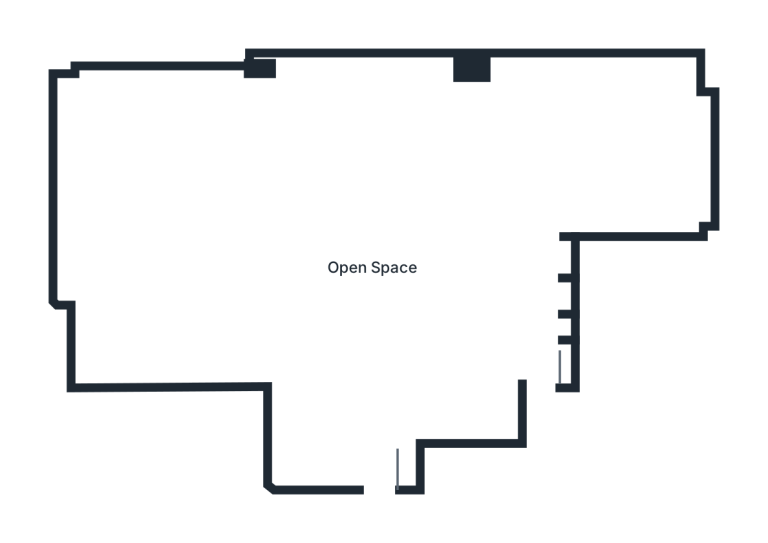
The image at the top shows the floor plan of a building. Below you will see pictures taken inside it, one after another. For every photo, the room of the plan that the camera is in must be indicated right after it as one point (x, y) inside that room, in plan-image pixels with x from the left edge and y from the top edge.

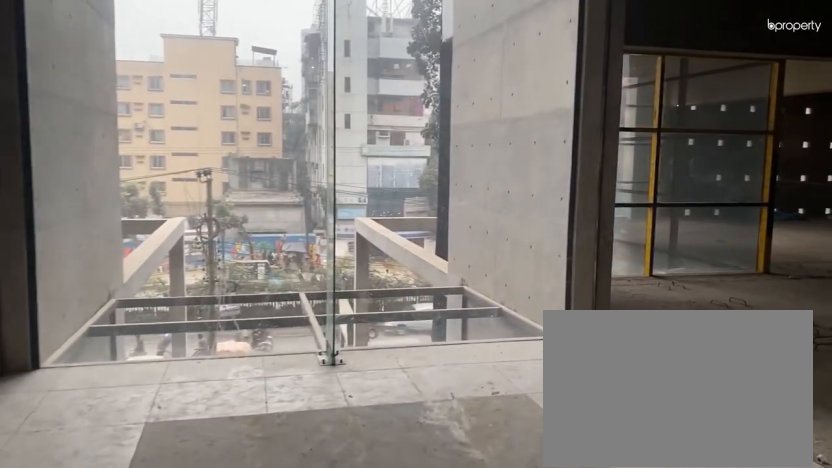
(383, 461)
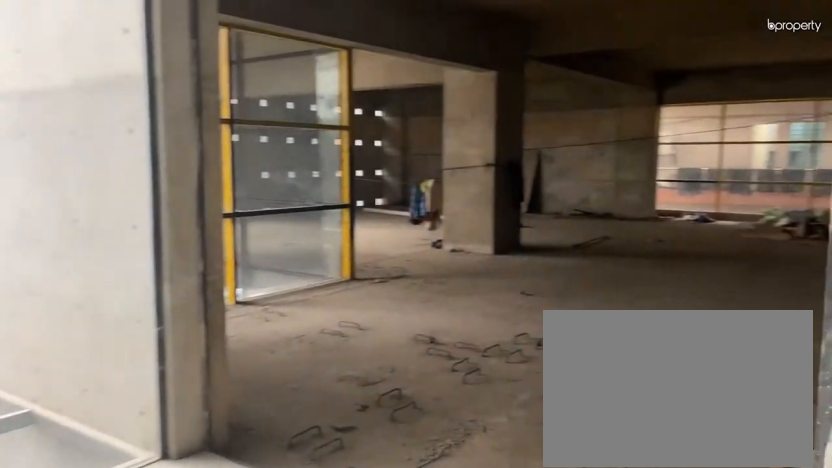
(383, 461)
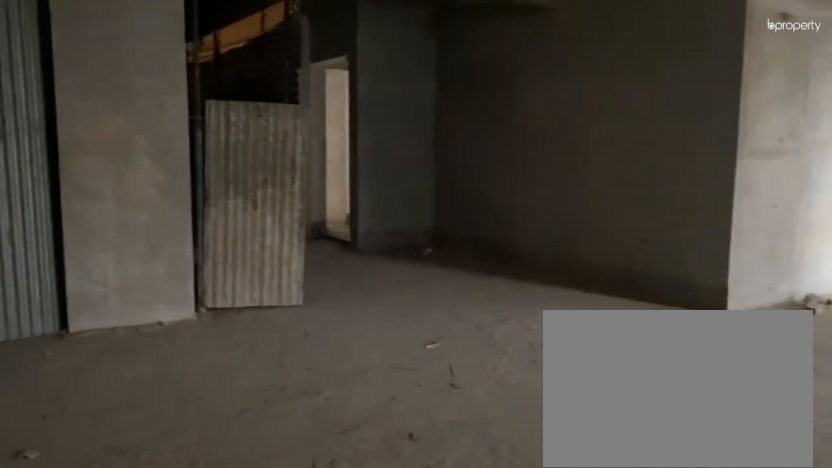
(383, 288)
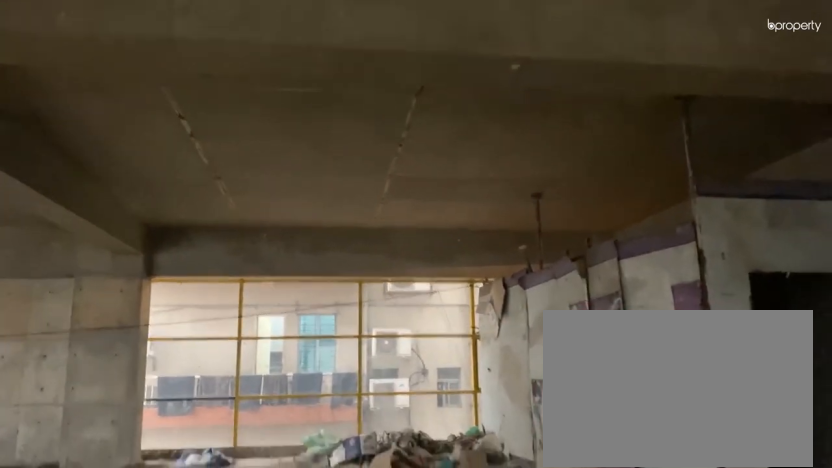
(383, 288)
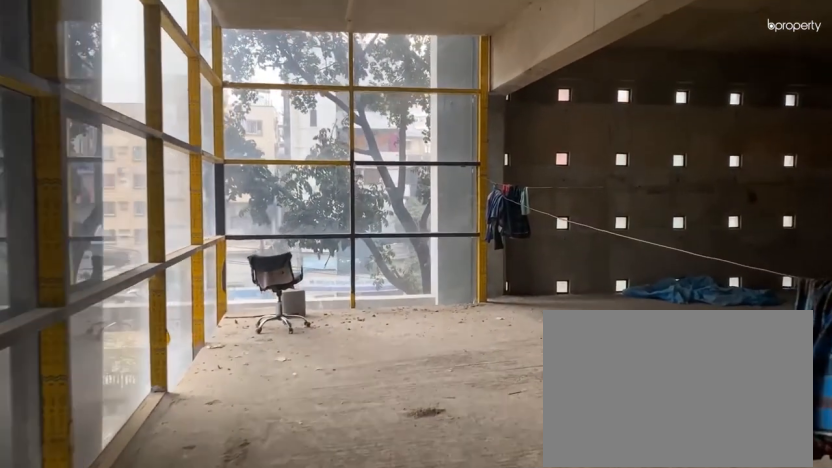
(222, 348)
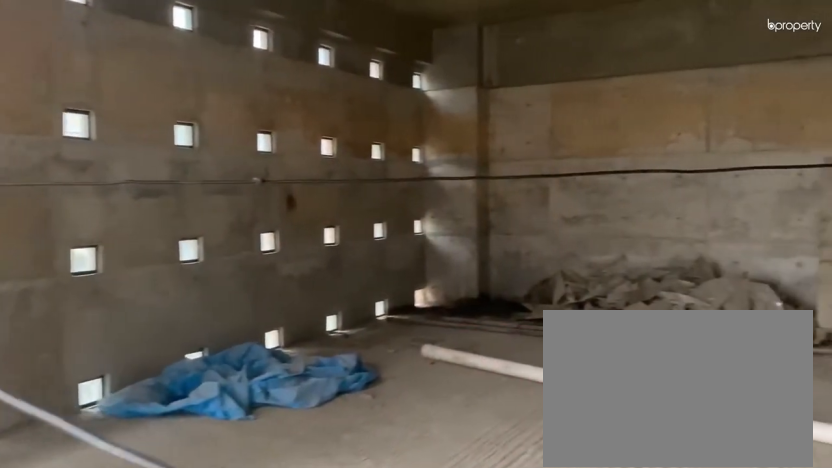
(117, 195)
